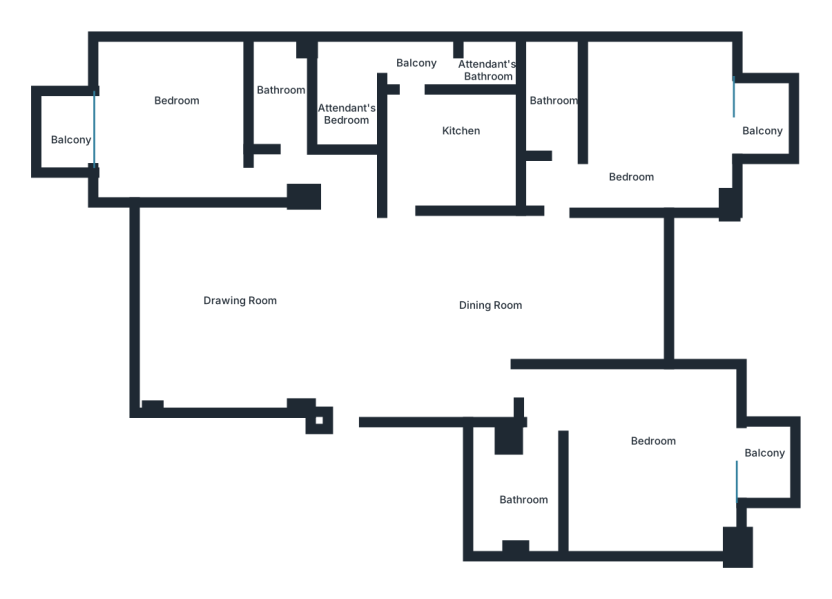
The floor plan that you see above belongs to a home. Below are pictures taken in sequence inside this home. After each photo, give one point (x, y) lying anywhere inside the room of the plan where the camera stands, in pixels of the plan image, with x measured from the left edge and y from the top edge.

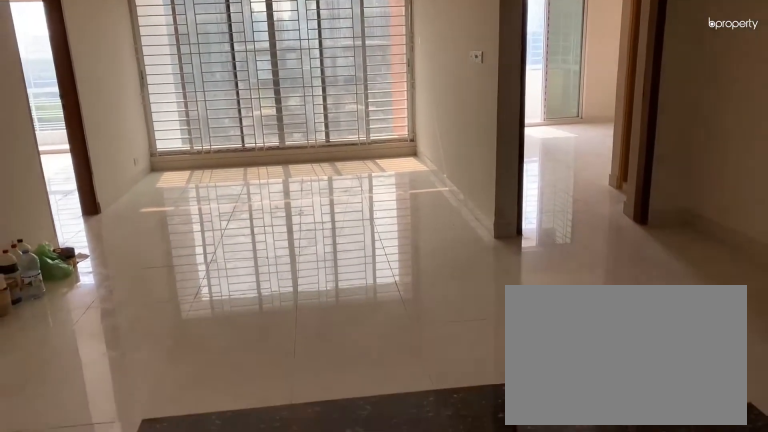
(504, 291)
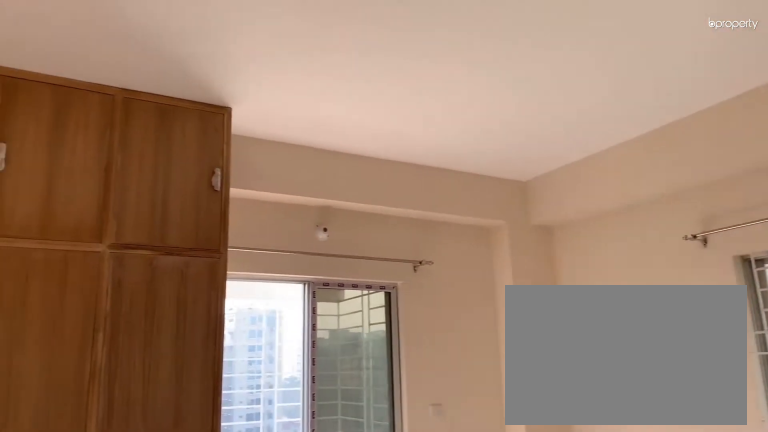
(639, 462)
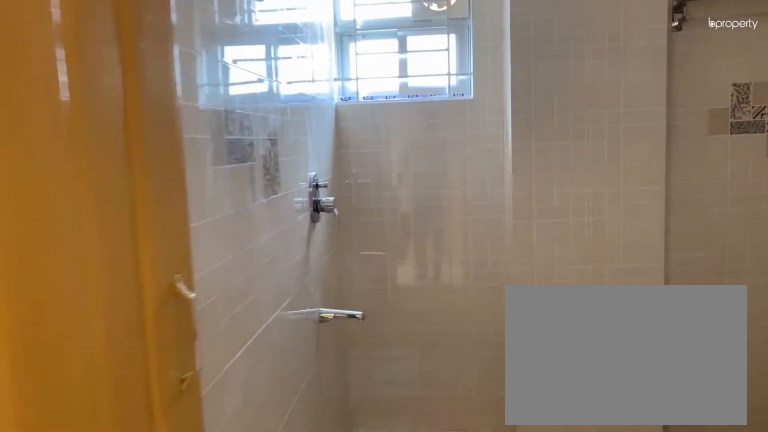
(523, 496)
